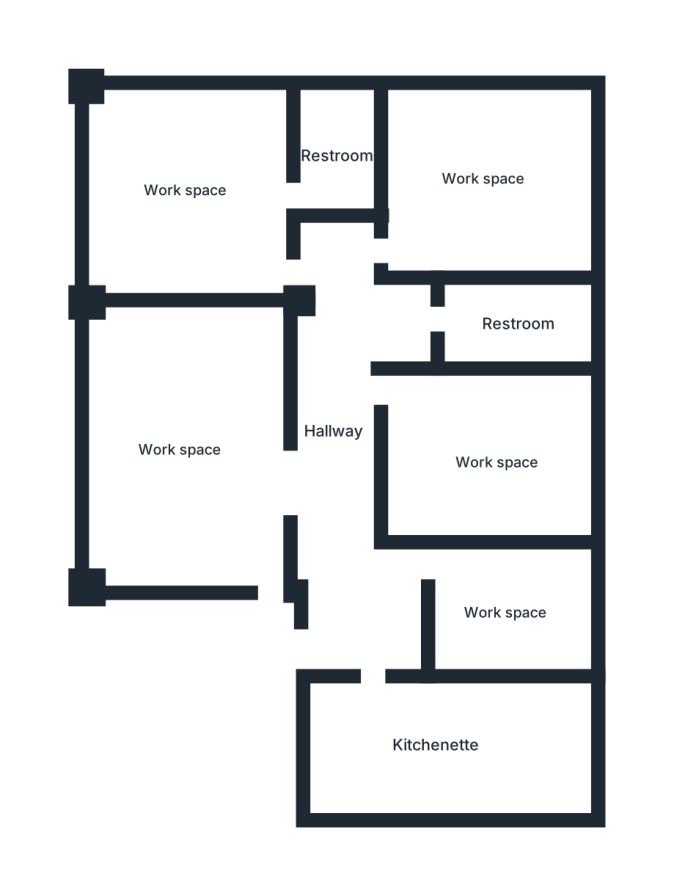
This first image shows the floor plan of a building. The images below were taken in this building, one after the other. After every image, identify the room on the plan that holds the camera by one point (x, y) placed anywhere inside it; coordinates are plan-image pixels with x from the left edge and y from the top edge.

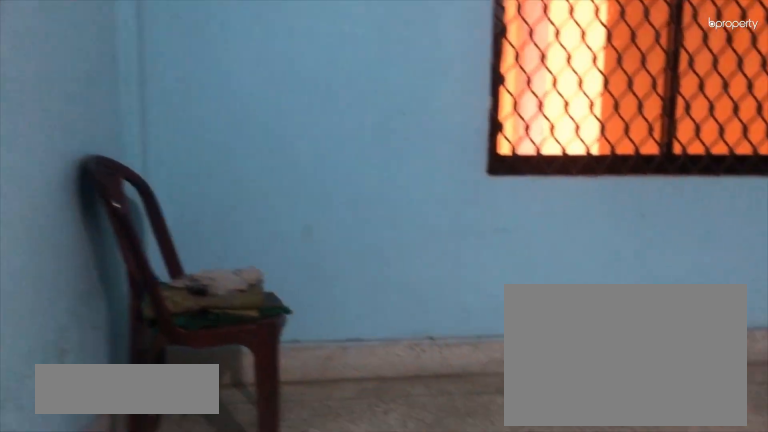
(186, 194)
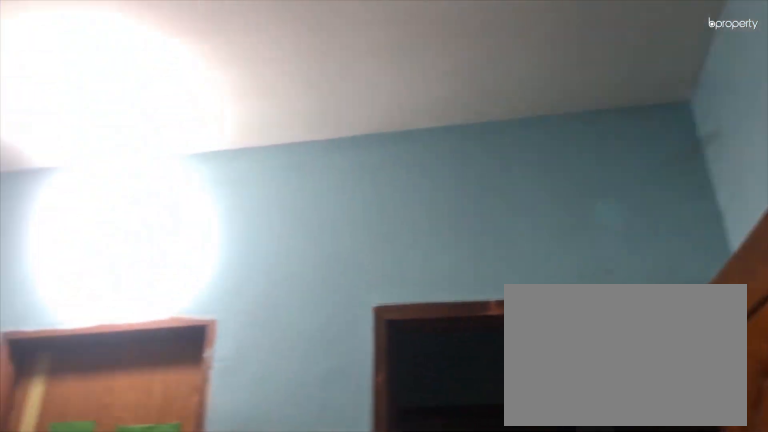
(186, 194)
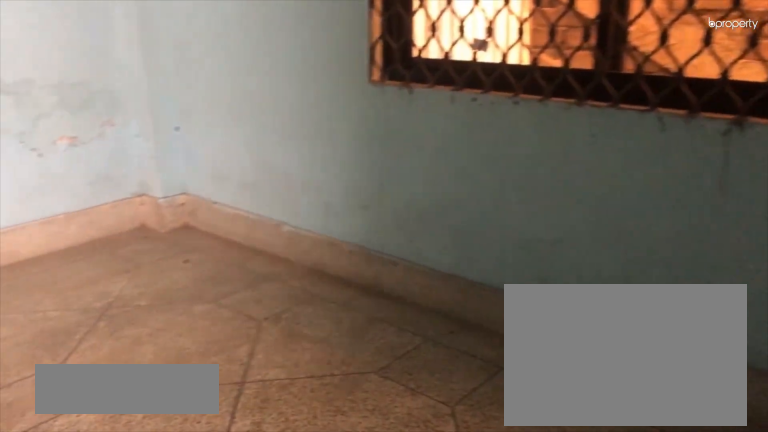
(491, 181)
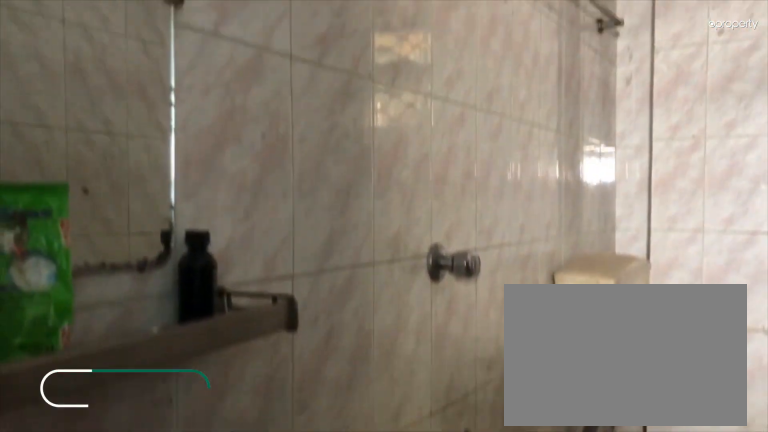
(514, 326)
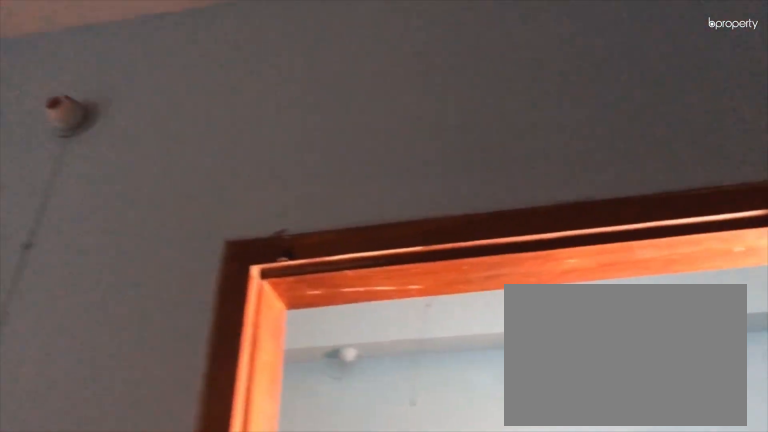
(467, 470)
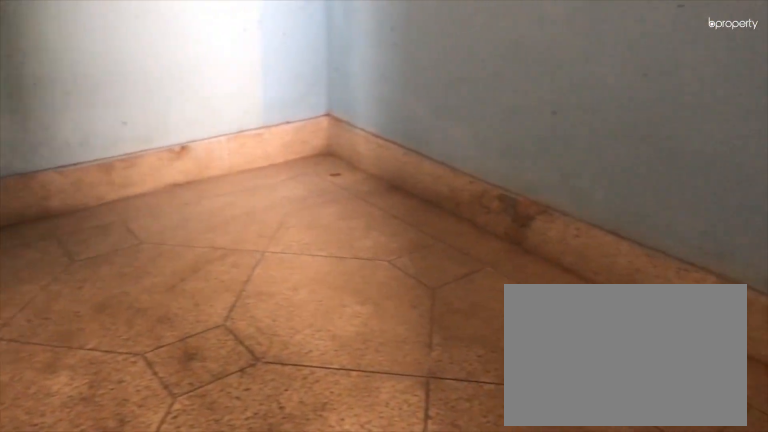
(496, 613)
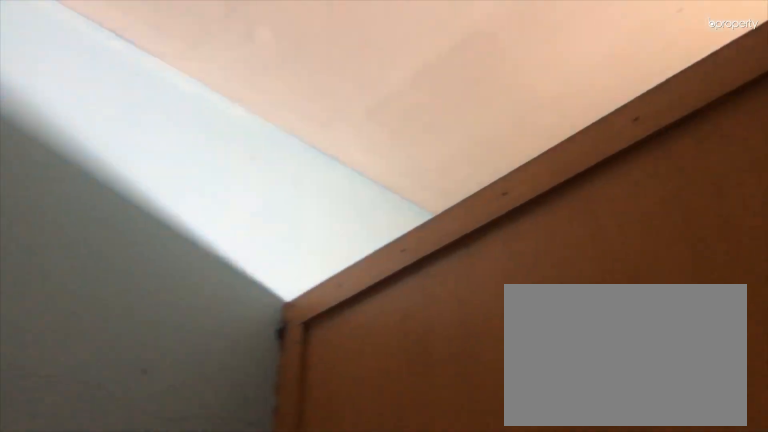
(498, 614)
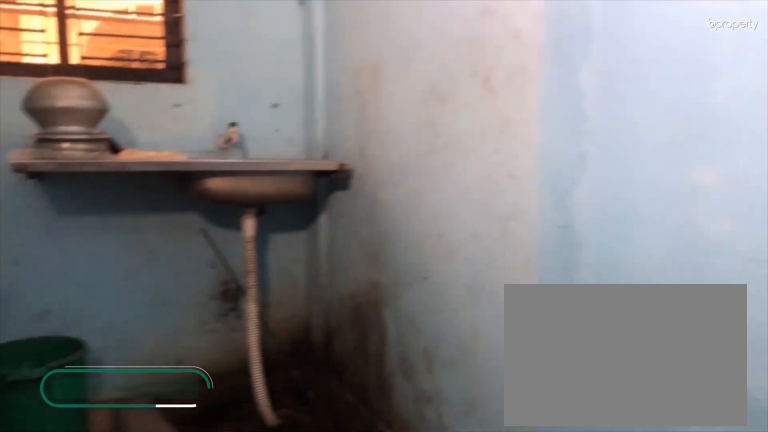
(433, 757)
